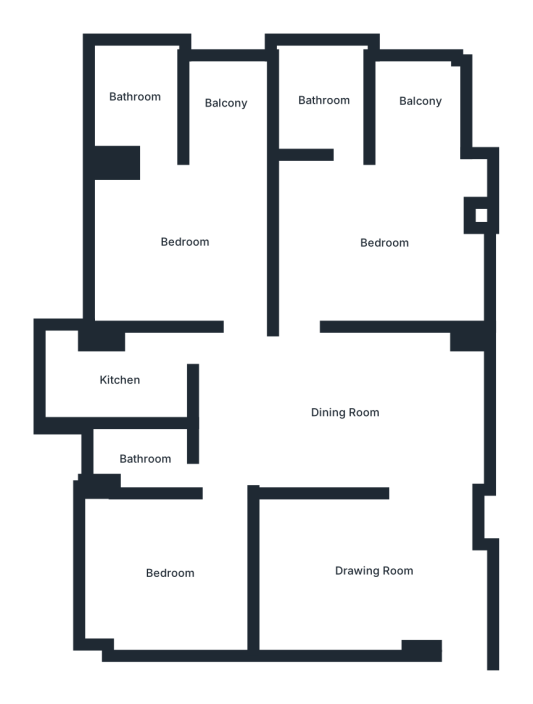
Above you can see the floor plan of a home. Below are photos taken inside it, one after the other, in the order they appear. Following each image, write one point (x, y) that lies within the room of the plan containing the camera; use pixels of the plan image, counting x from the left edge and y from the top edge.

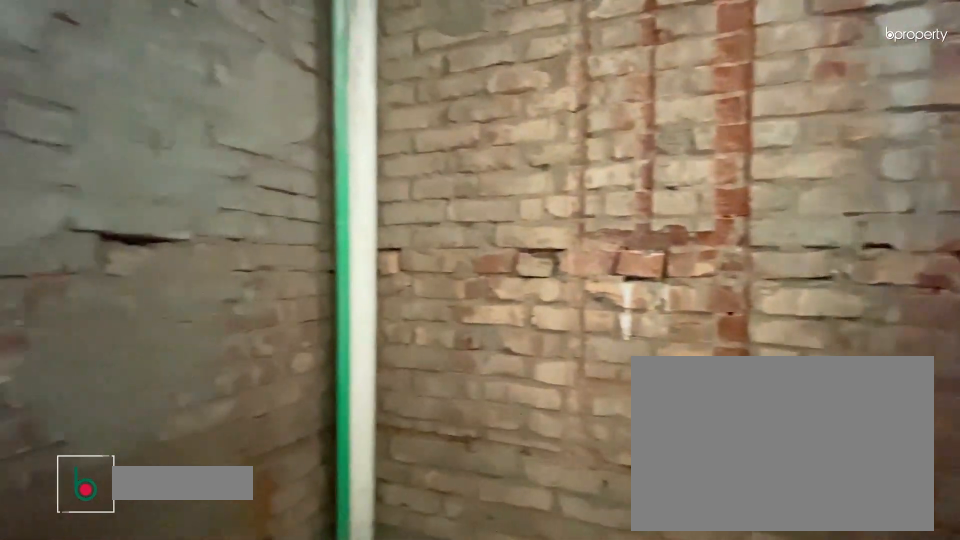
(138, 99)
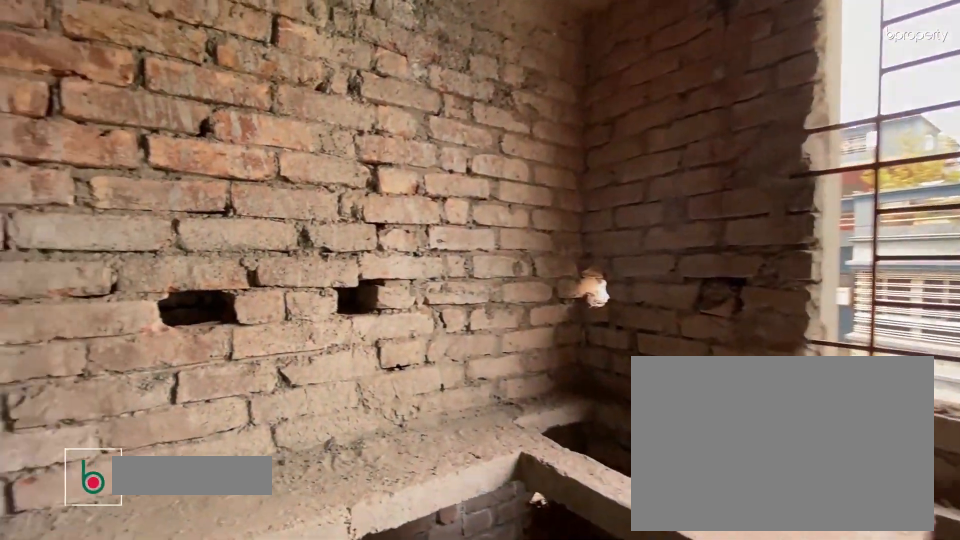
(119, 379)
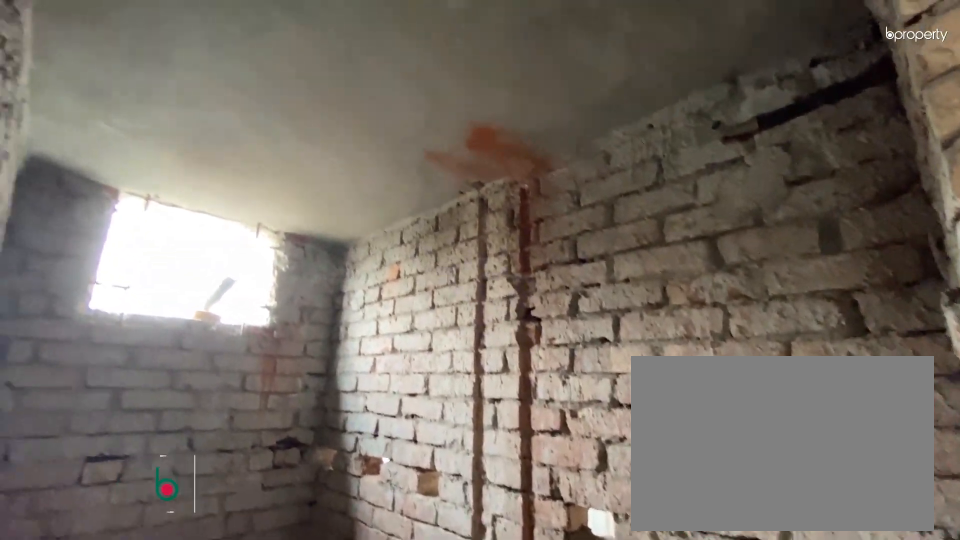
(144, 460)
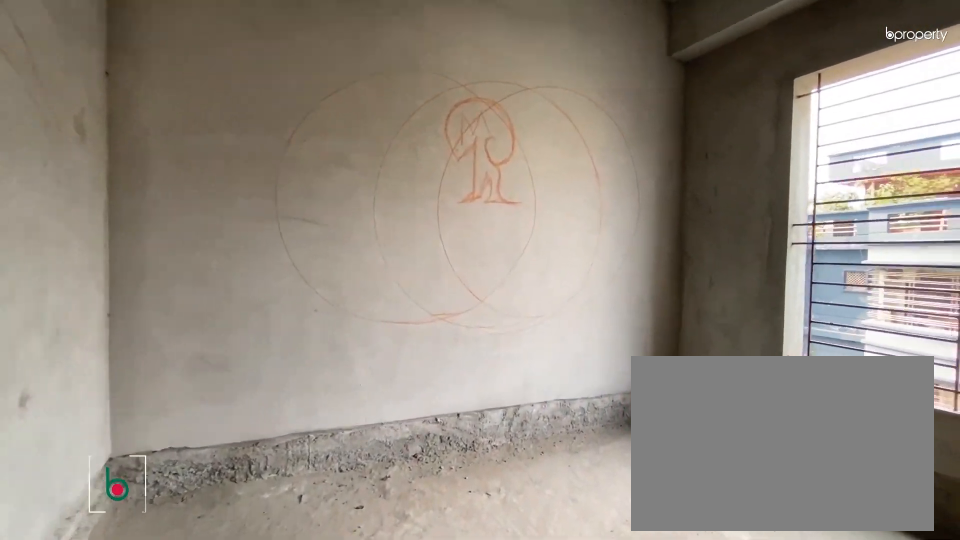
(173, 569)
